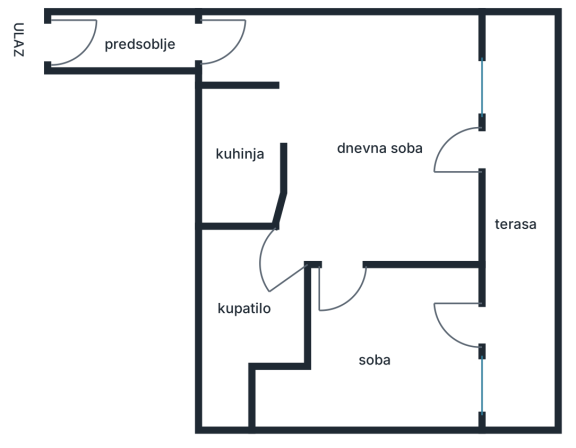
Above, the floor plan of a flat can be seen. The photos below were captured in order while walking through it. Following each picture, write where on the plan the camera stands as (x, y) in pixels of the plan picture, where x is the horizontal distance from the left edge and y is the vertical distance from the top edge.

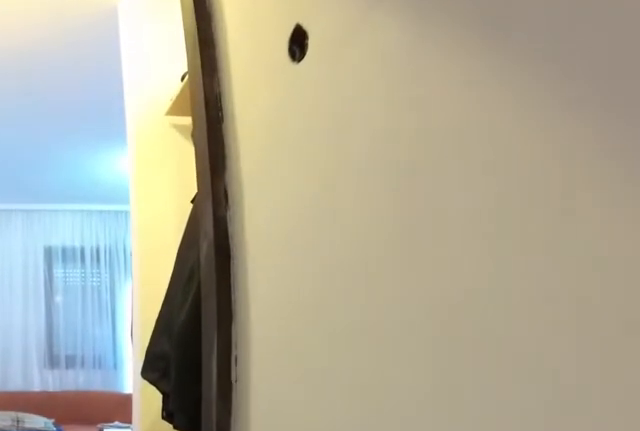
(108, 41)
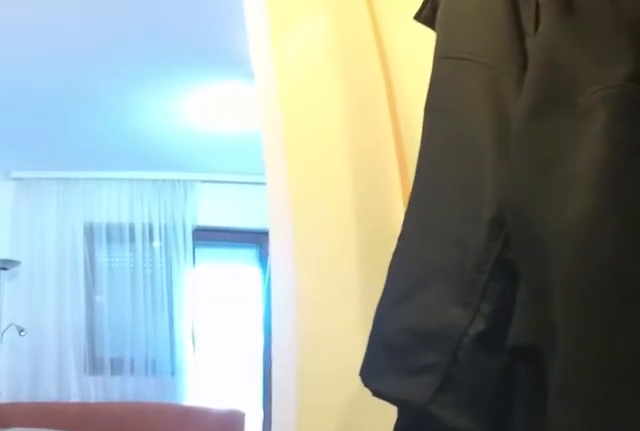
(183, 41)
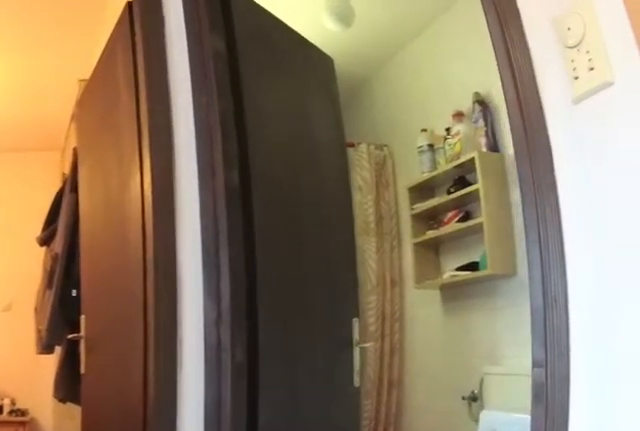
(319, 164)
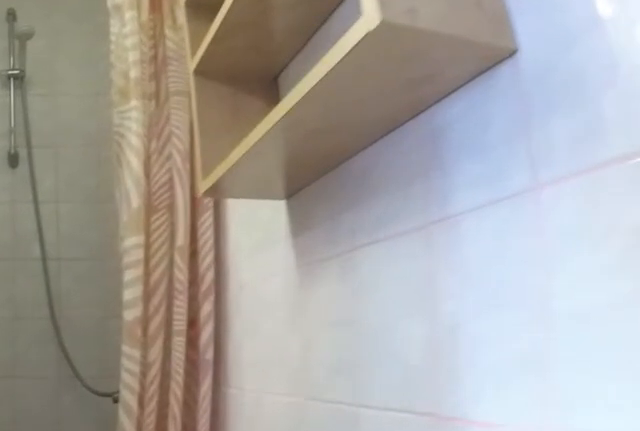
(247, 264)
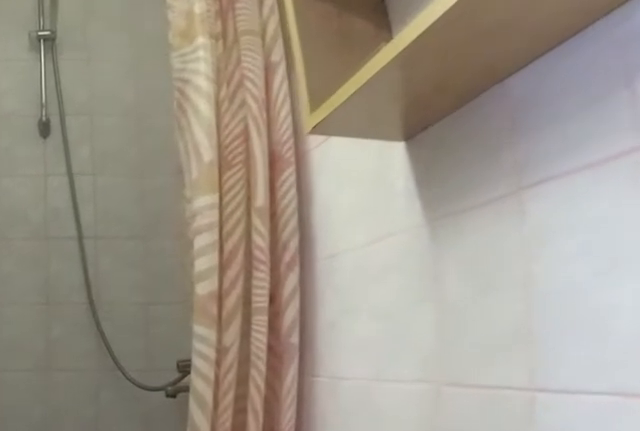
(235, 291)
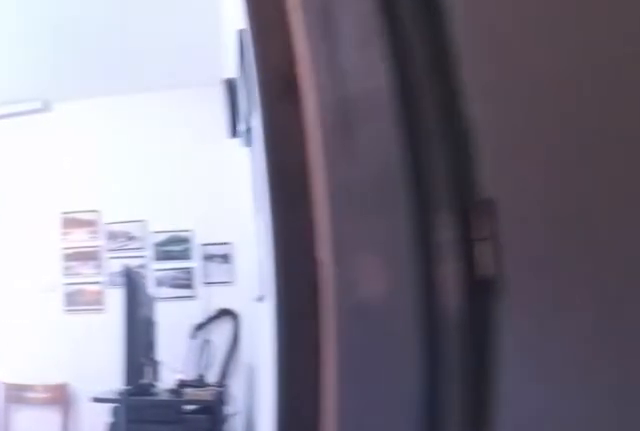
(294, 230)
